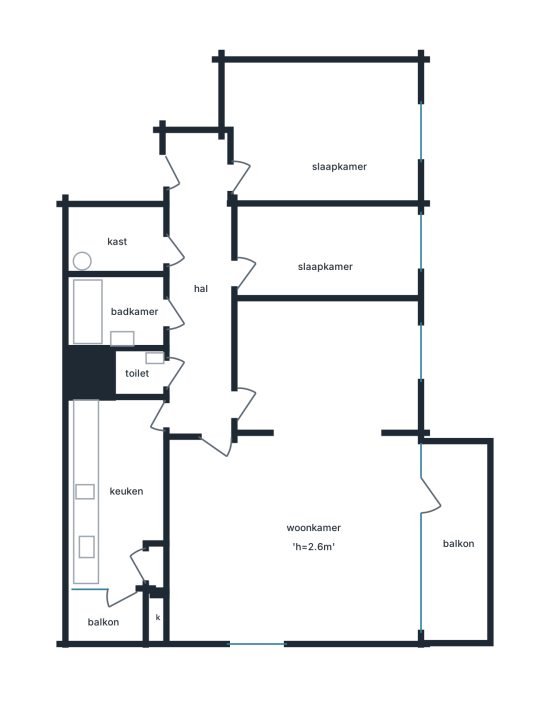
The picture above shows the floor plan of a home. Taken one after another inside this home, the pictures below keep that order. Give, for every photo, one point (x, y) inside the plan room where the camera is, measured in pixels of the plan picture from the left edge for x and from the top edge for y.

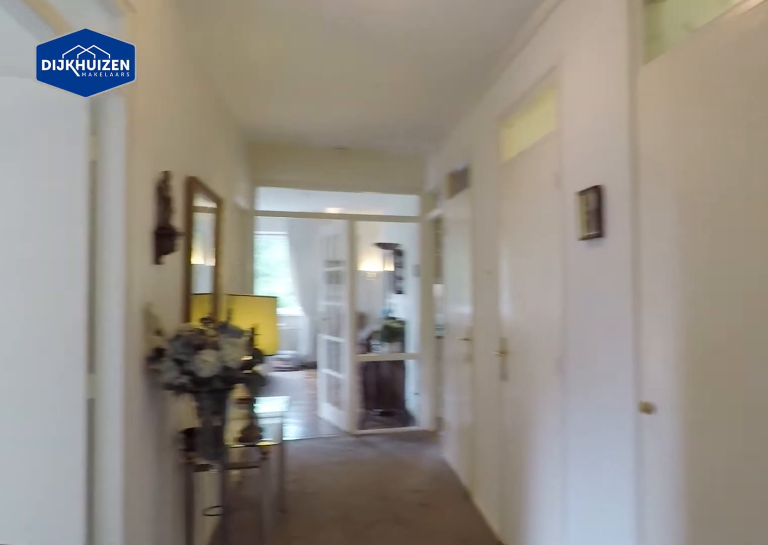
(200, 289)
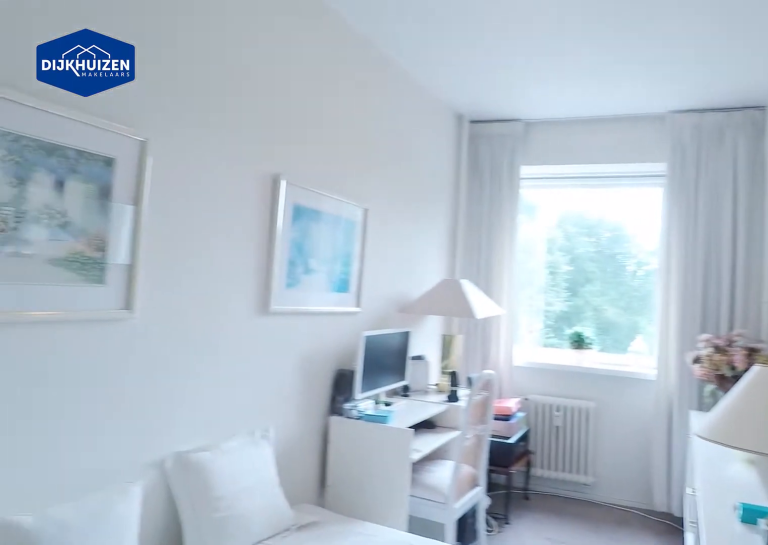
(326, 254)
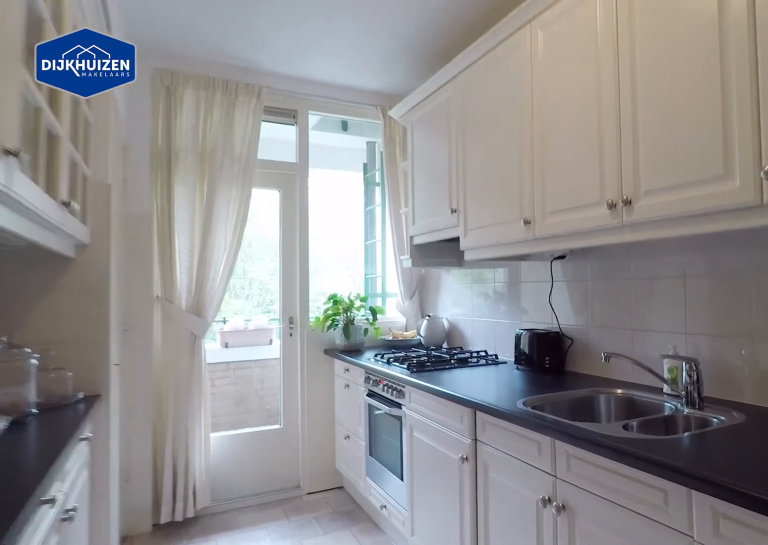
(111, 489)
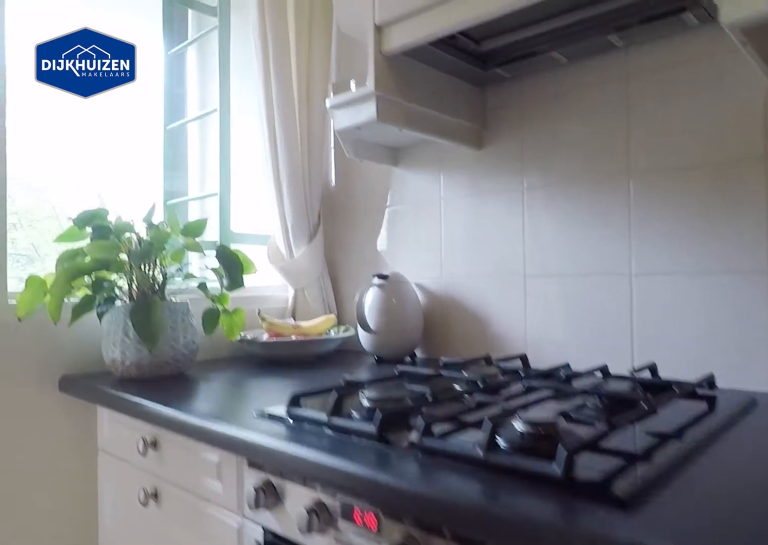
(111, 489)
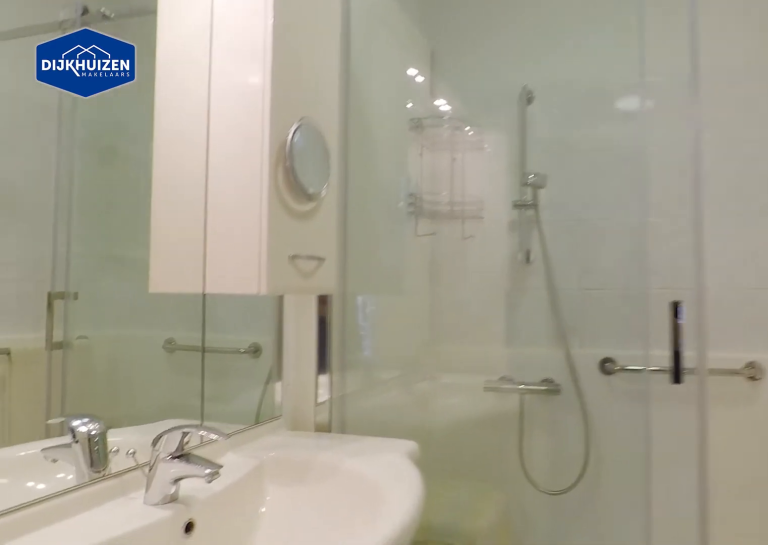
(107, 314)
